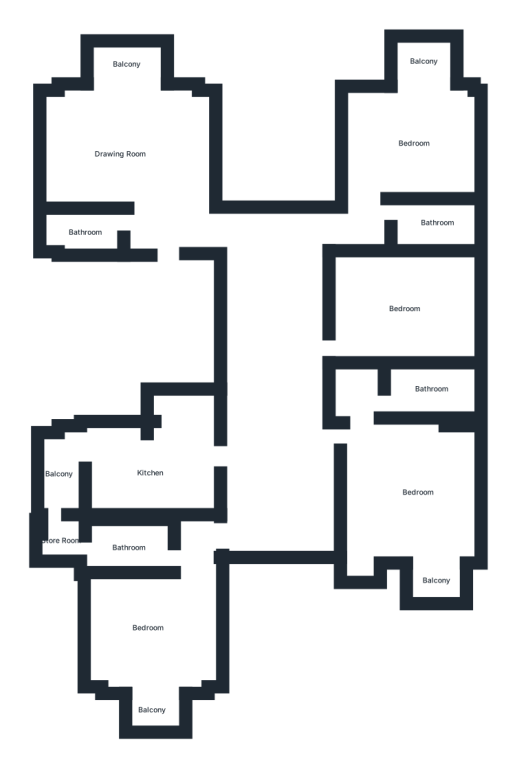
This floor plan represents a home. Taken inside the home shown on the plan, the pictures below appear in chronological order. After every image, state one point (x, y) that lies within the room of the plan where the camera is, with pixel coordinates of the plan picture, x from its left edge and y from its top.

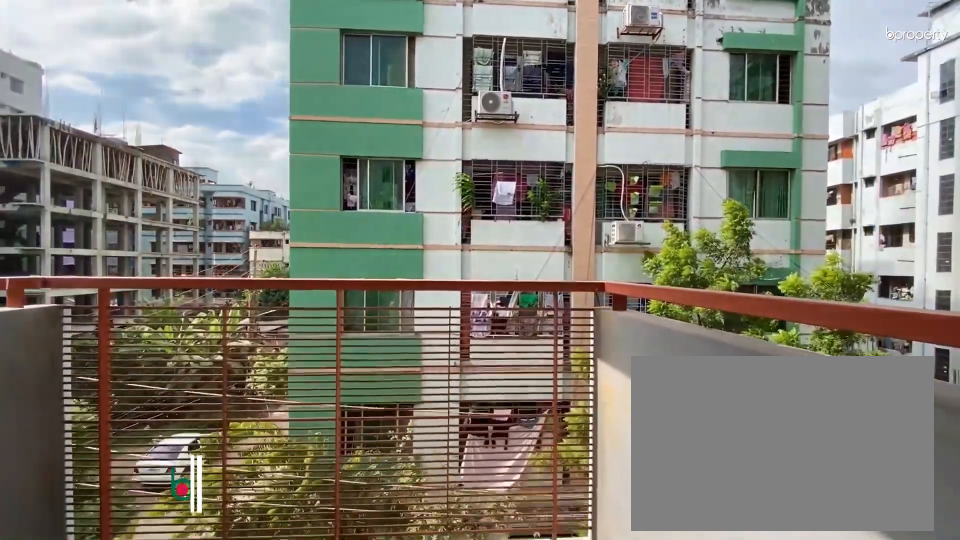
(129, 78)
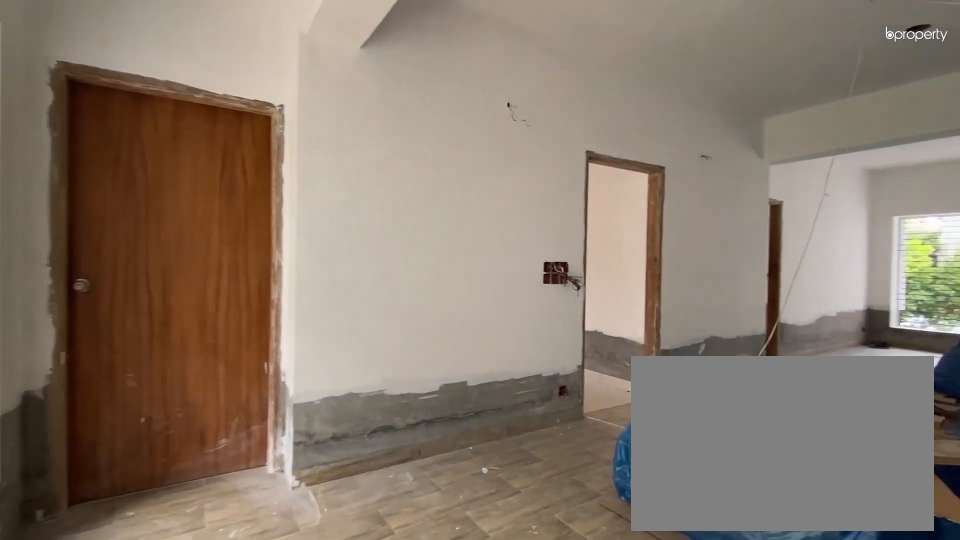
(277, 279)
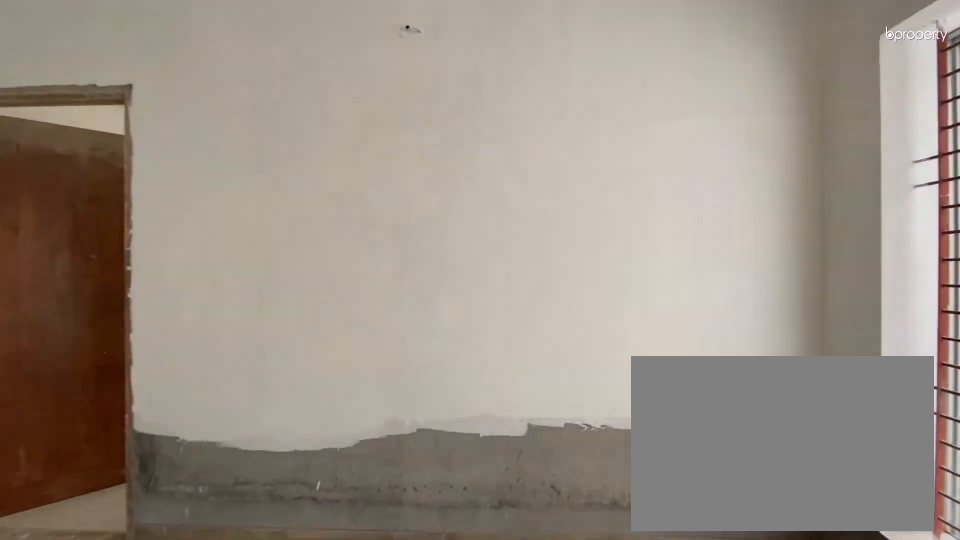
(278, 393)
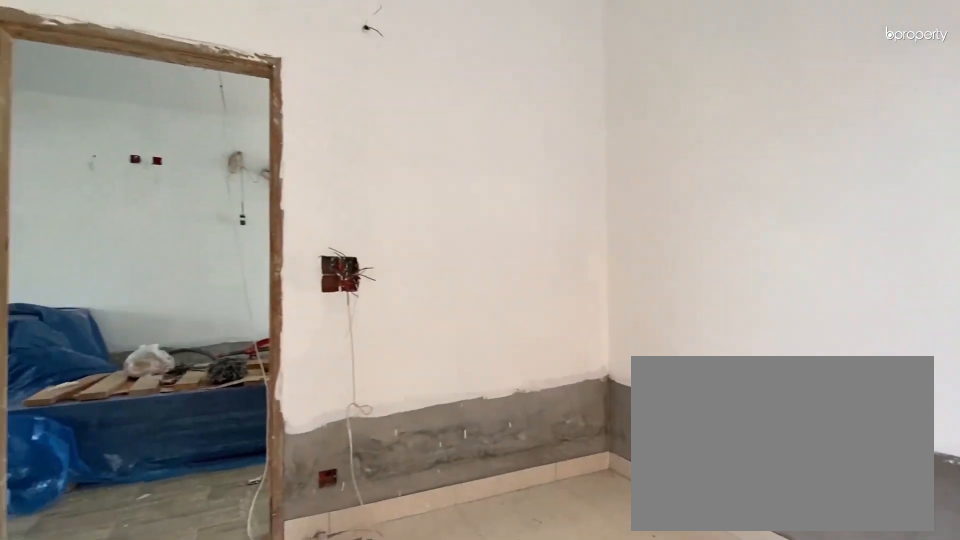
(406, 308)
